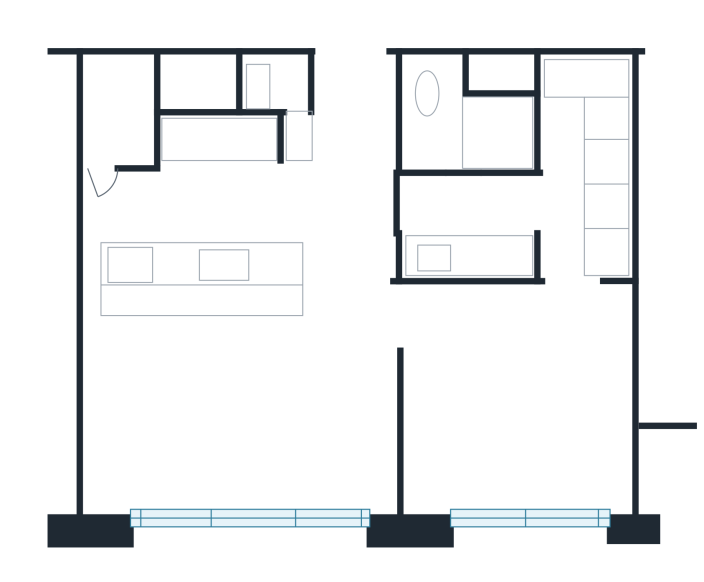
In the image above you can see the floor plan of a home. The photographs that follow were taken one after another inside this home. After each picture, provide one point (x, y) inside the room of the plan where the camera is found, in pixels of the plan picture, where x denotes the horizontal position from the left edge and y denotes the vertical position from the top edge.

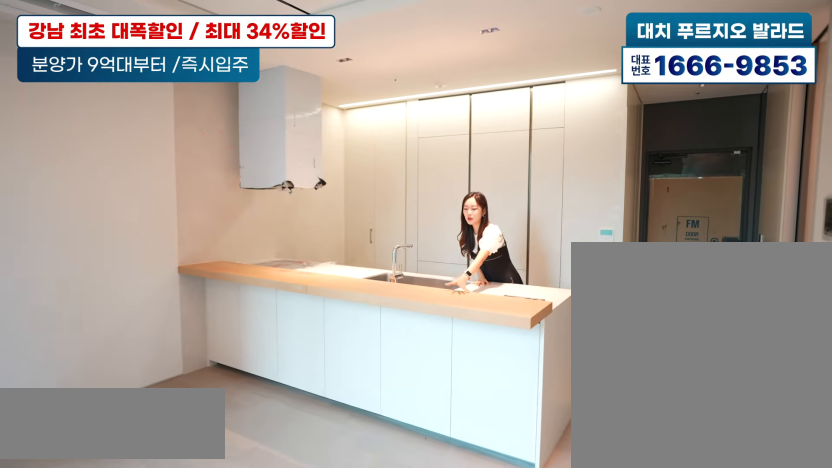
(208, 193)
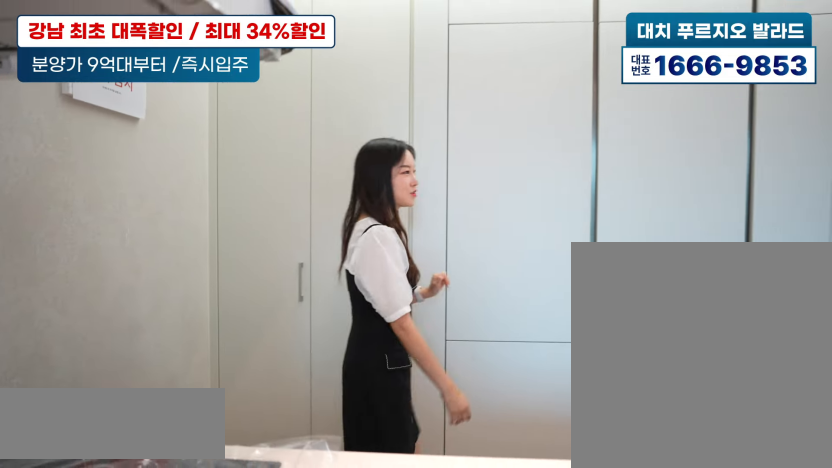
(209, 193)
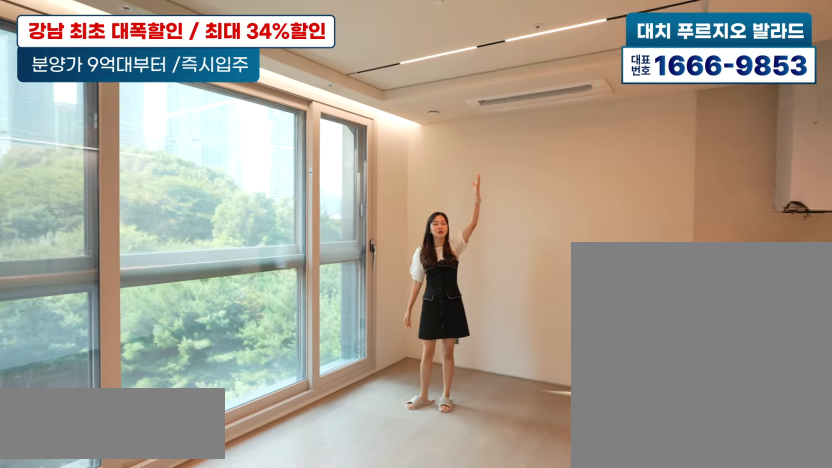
(231, 417)
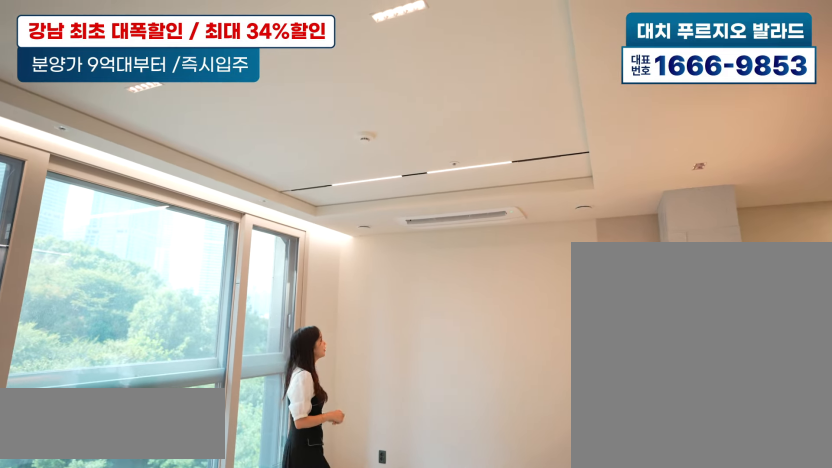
(231, 417)
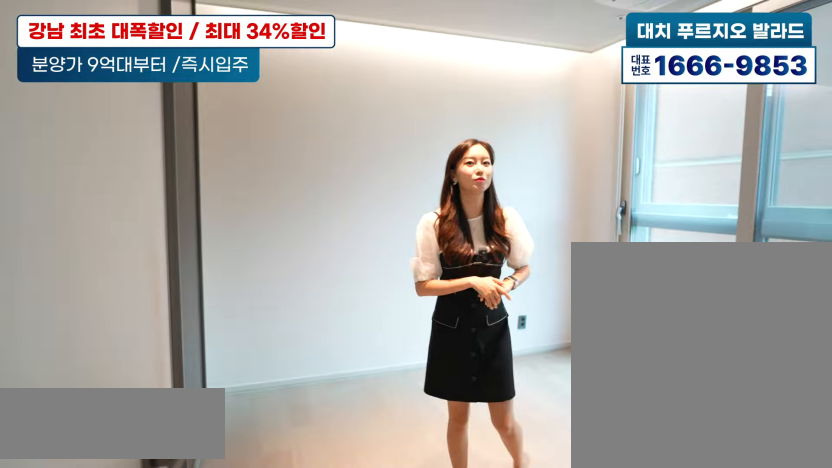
(523, 413)
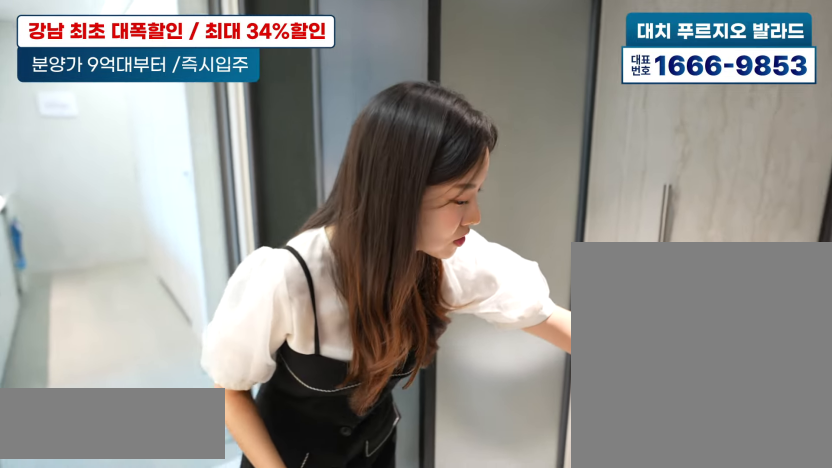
(533, 182)
